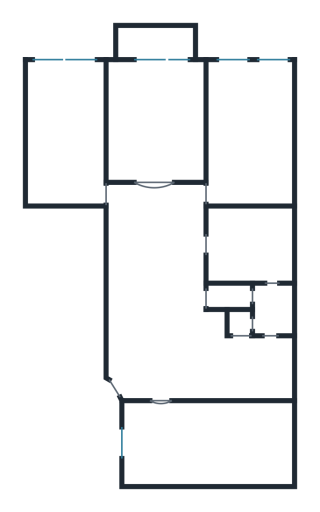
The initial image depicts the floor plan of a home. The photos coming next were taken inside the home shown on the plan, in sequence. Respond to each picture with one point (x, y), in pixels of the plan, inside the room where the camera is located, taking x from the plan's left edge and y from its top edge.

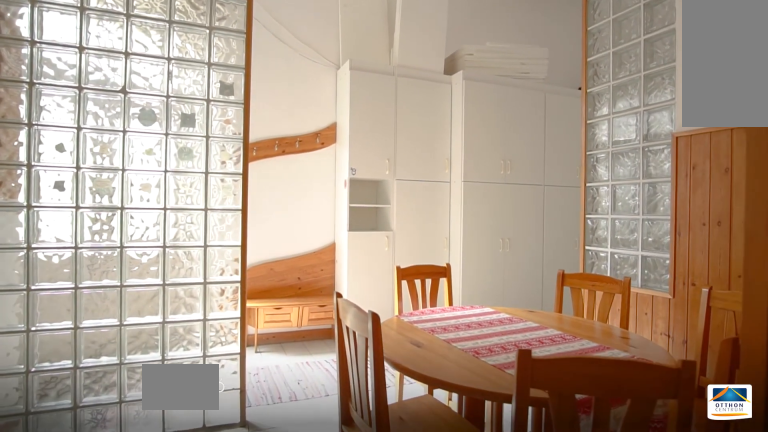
(205, 359)
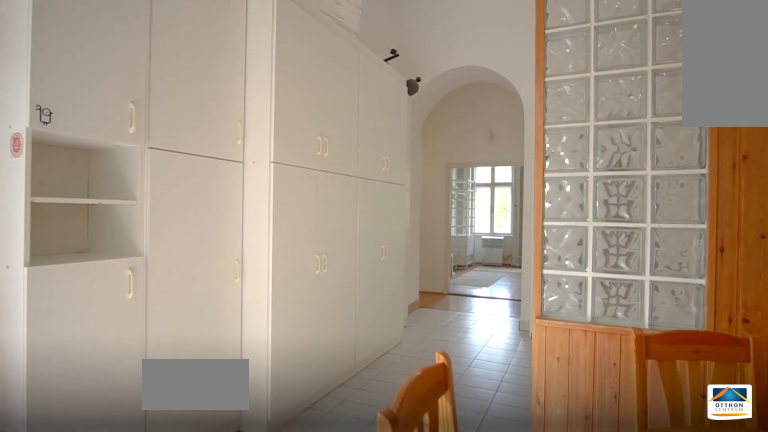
(159, 312)
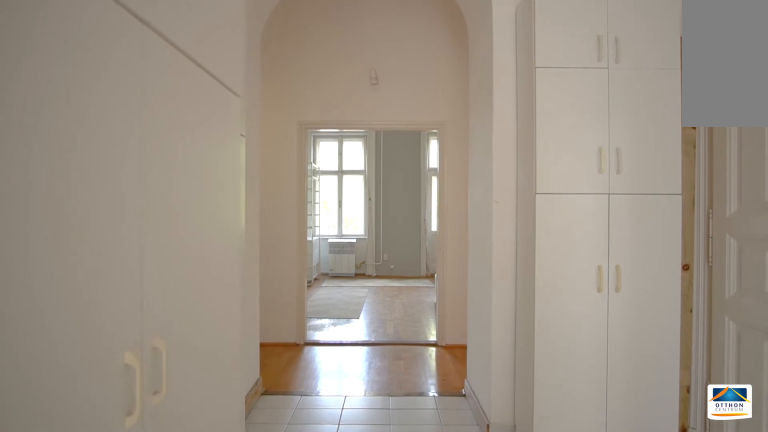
(159, 312)
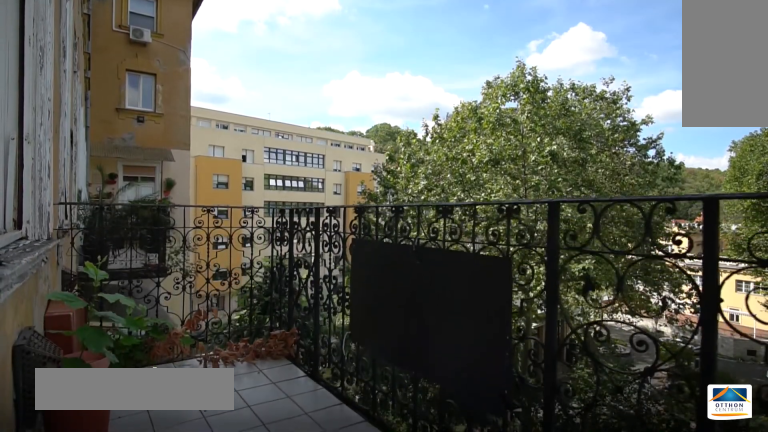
(158, 43)
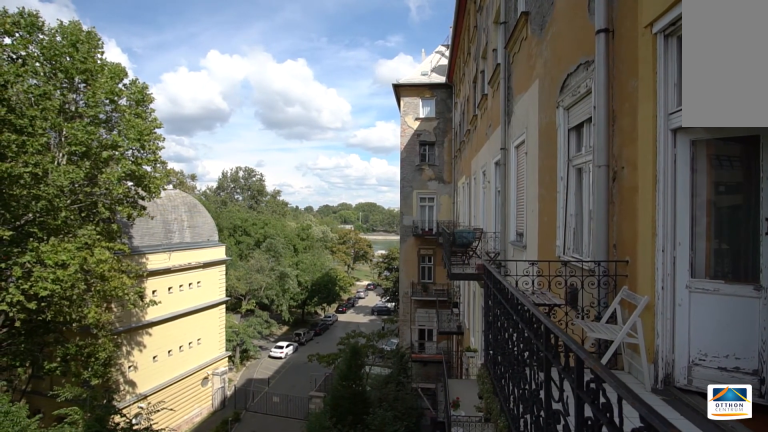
(157, 43)
